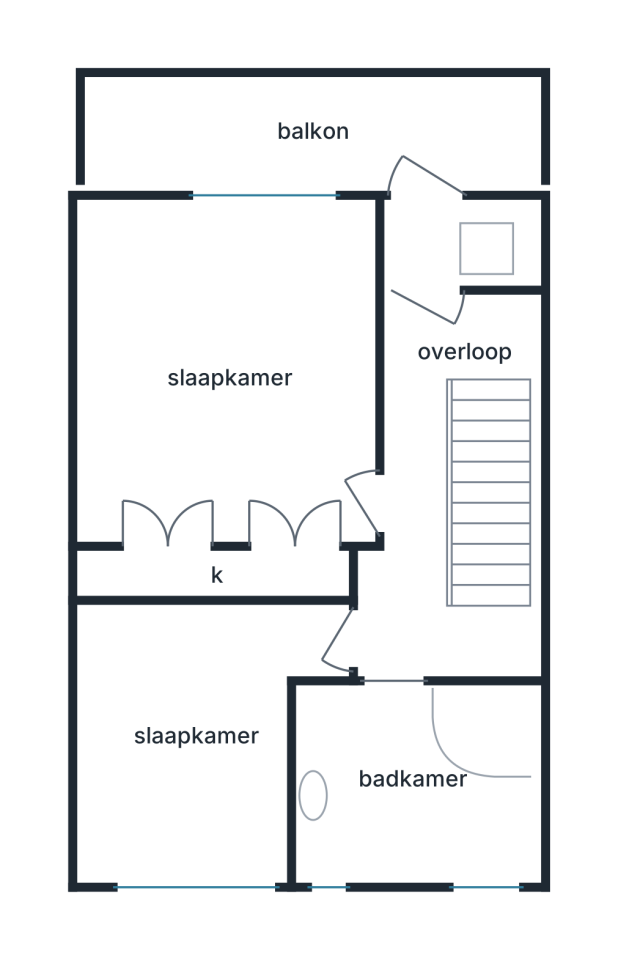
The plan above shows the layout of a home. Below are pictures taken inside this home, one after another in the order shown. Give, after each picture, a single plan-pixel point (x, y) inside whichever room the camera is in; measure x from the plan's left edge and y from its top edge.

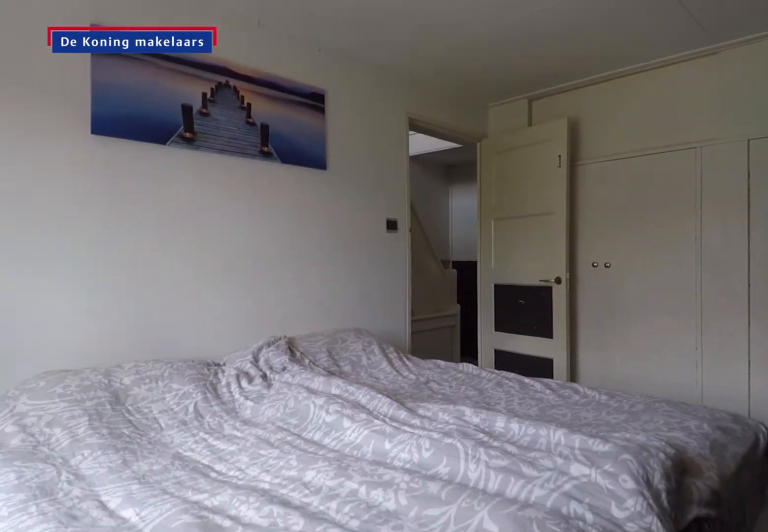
(232, 375)
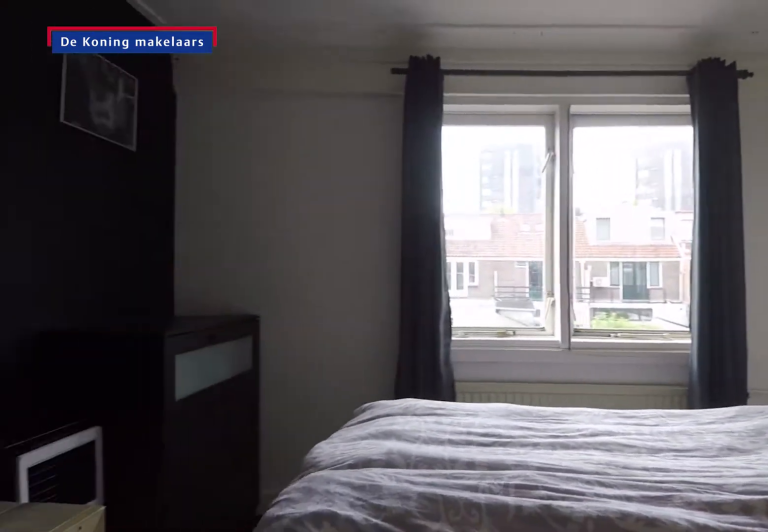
(232, 375)
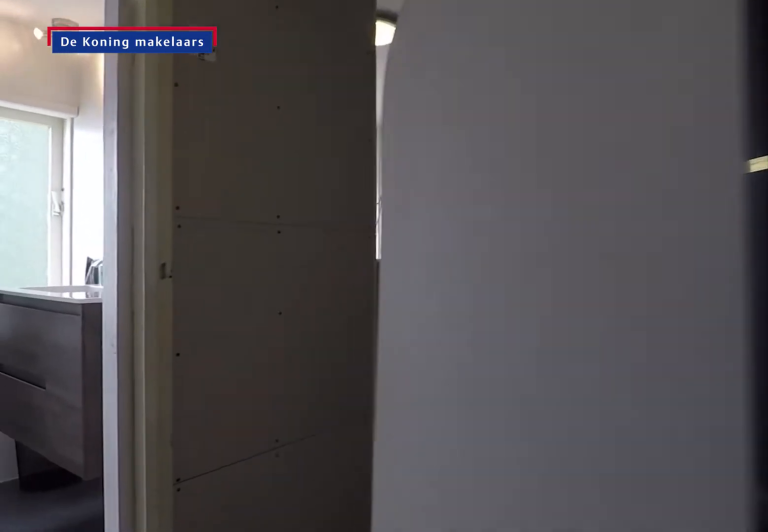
(434, 493)
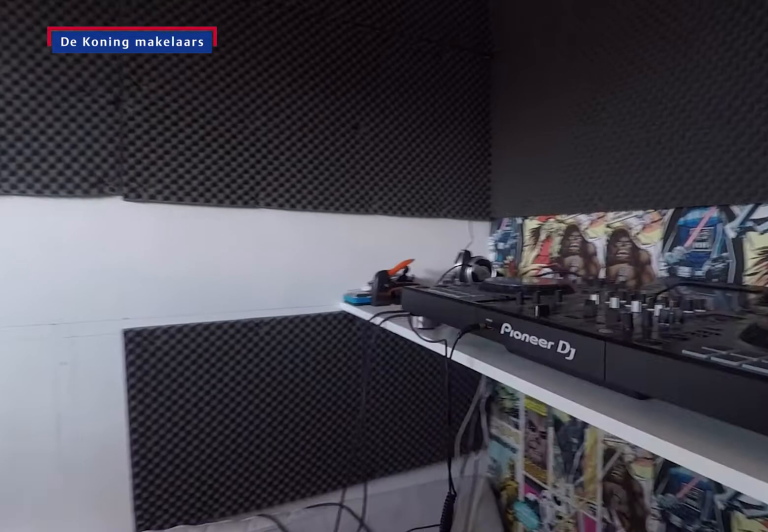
(196, 732)
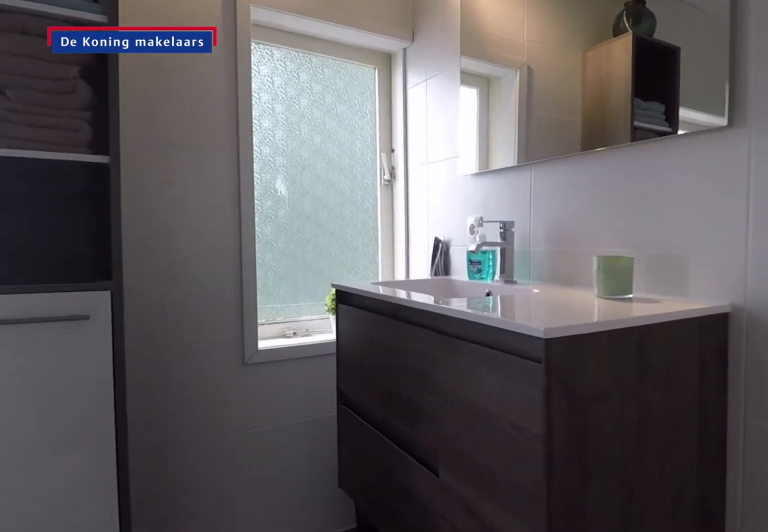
(414, 775)
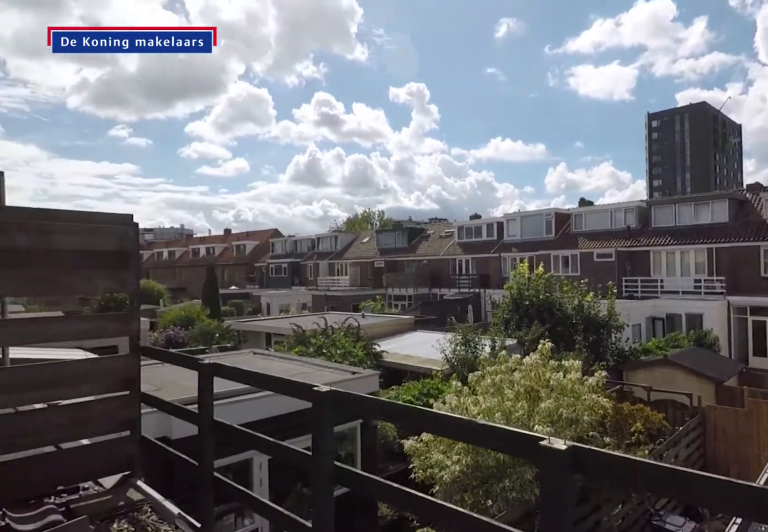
(311, 130)
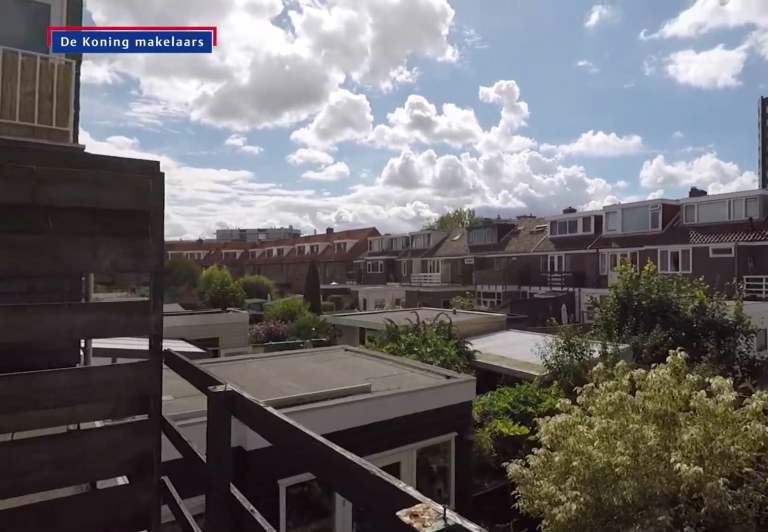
(311, 130)
